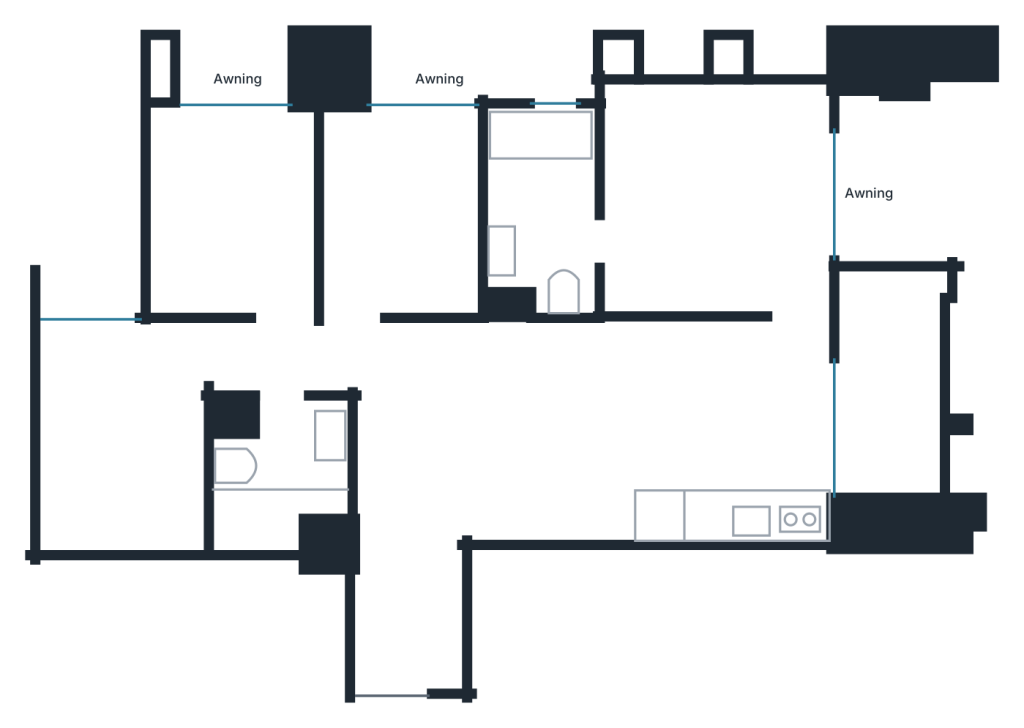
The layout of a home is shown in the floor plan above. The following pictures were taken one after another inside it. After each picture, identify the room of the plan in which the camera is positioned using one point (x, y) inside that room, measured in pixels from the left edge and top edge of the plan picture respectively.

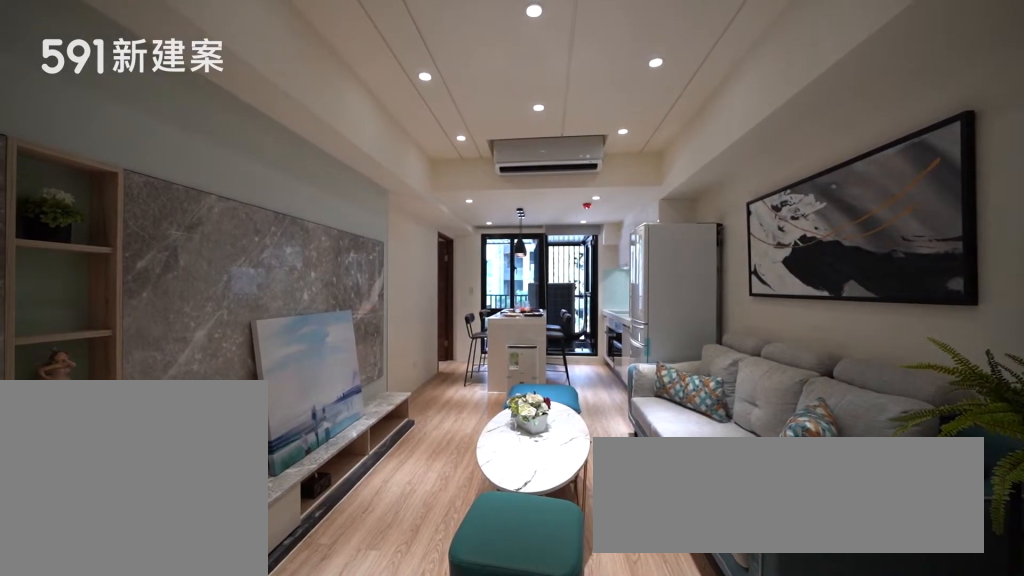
(498, 430)
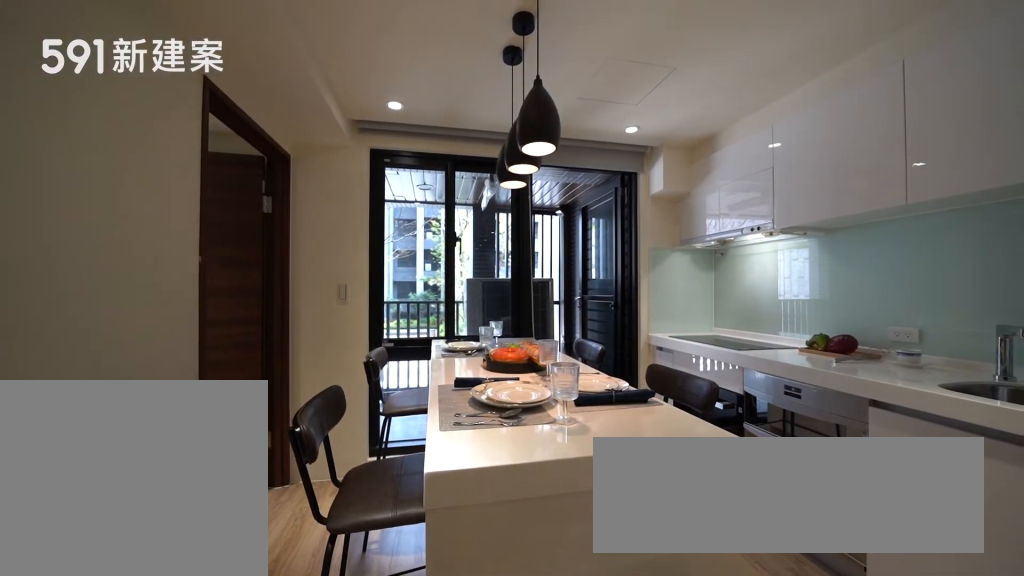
(727, 386)
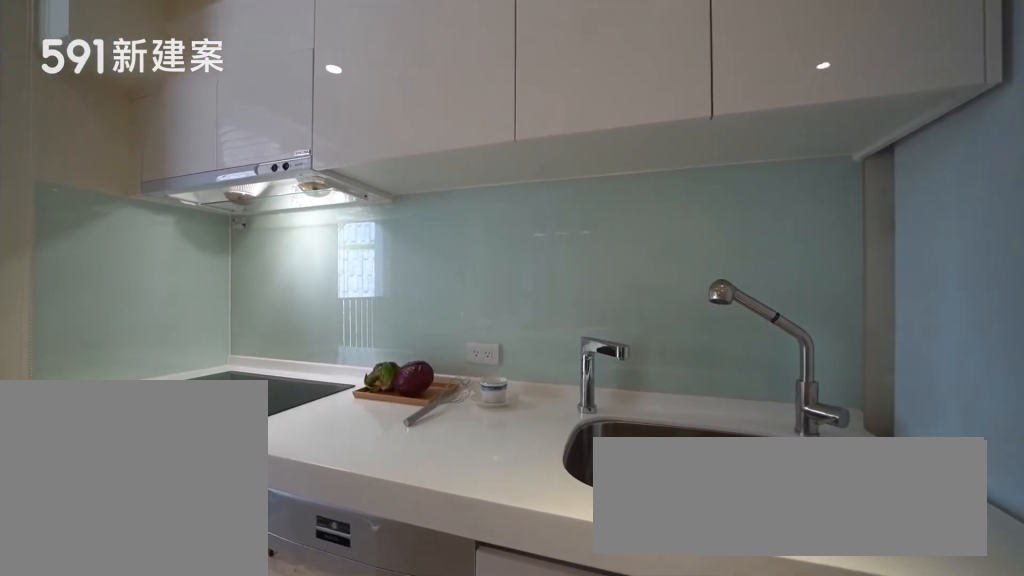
(740, 489)
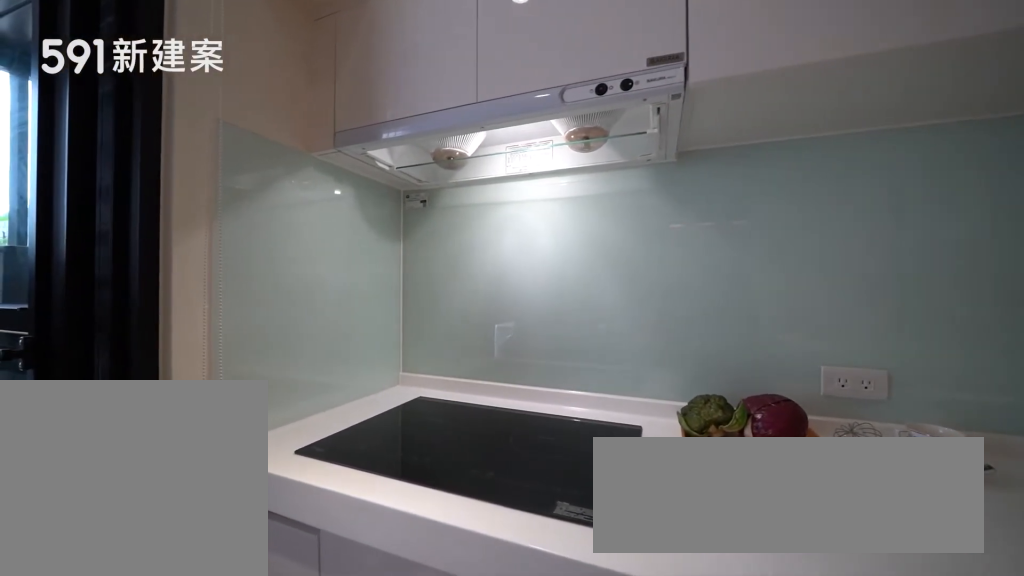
(740, 489)
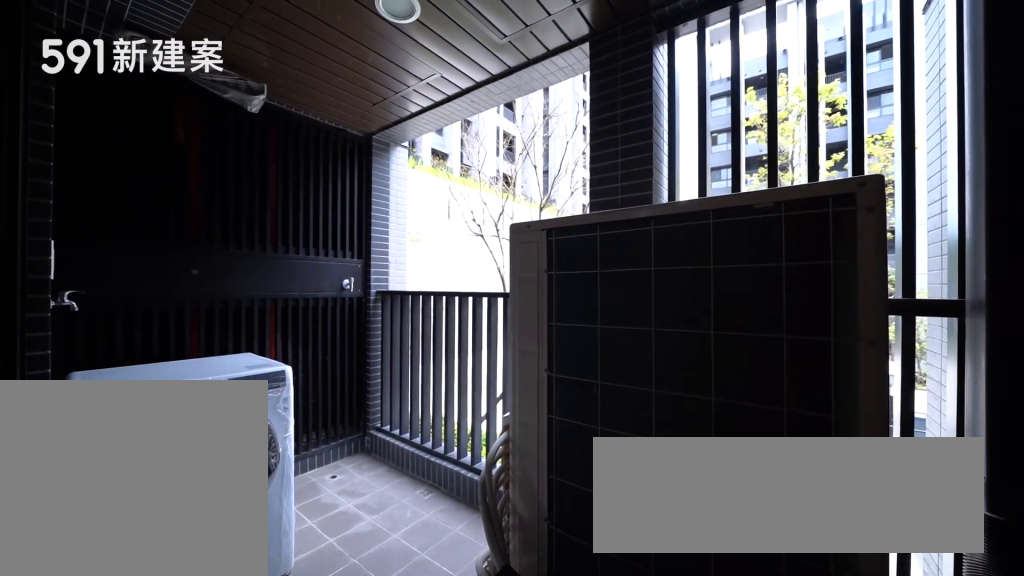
(892, 374)
